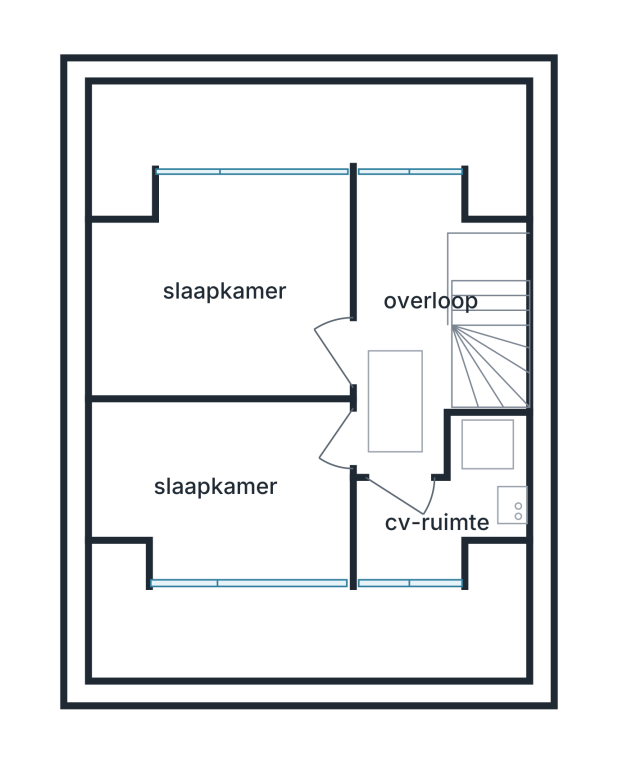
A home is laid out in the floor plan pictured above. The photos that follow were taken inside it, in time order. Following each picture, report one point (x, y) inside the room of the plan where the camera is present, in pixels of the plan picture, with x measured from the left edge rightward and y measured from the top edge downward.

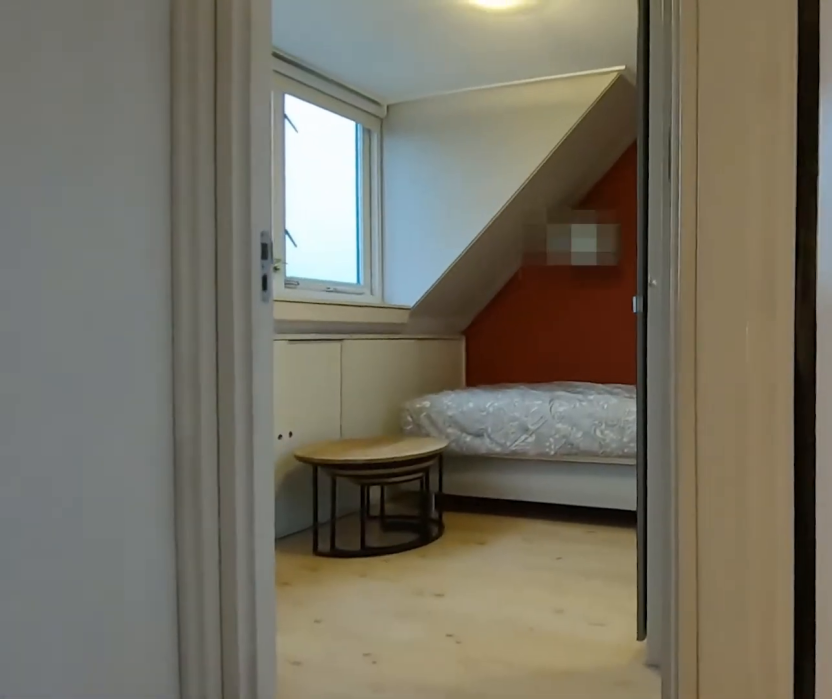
(410, 298)
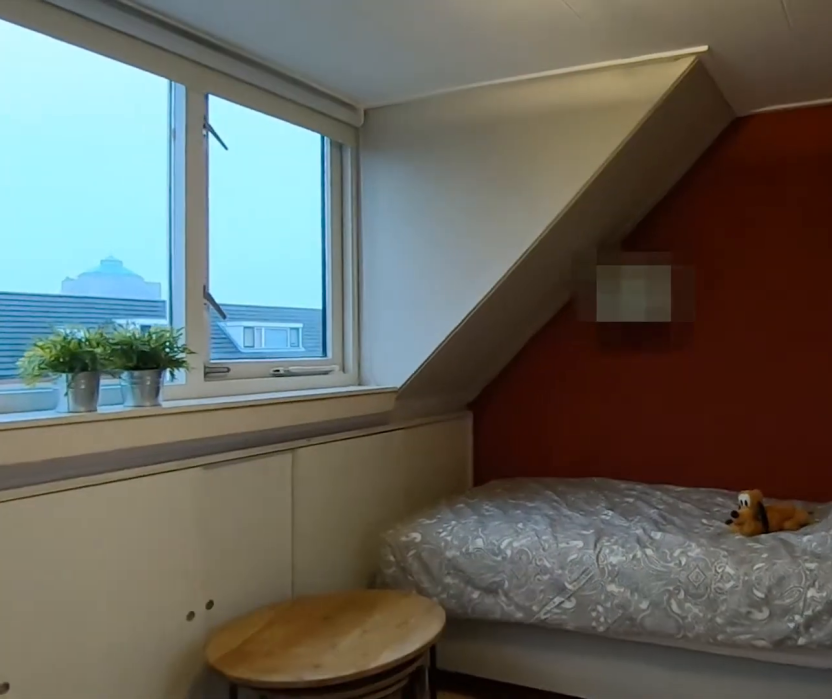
(224, 488)
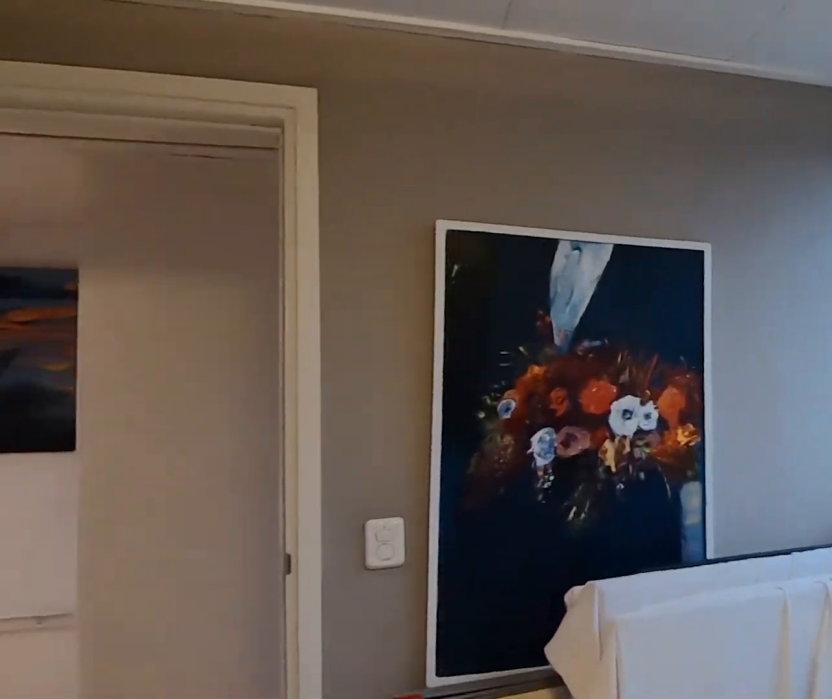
(224, 488)
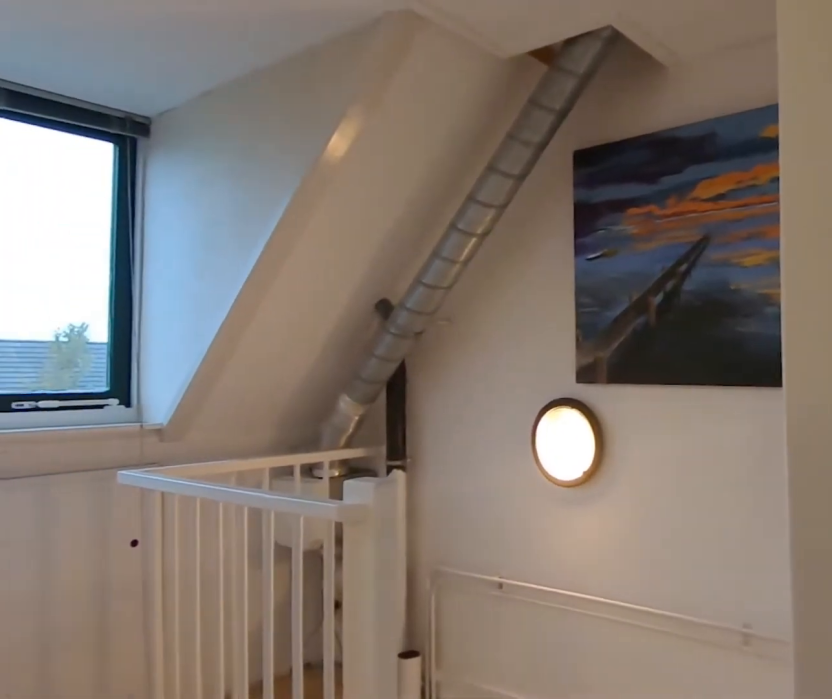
(410, 297)
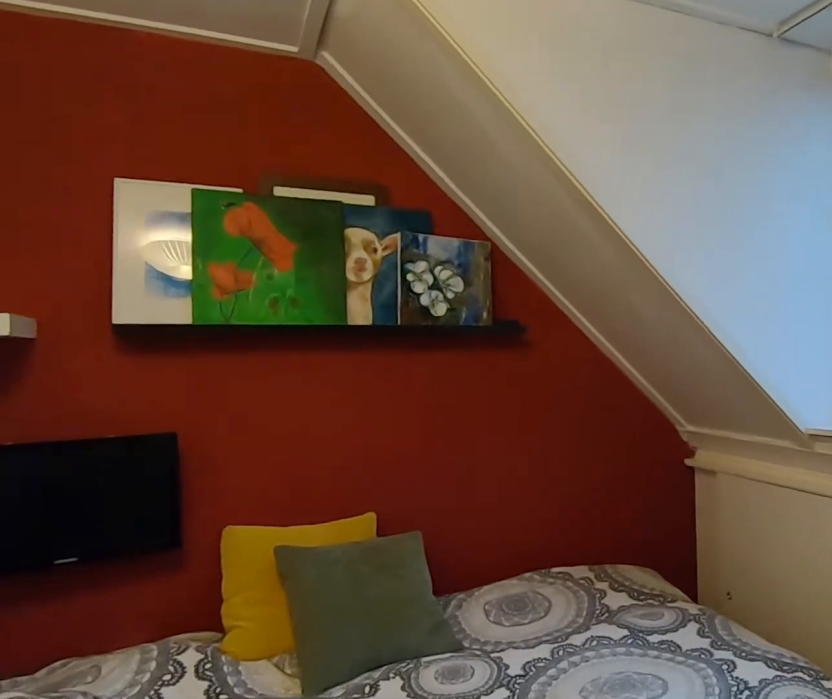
(223, 287)
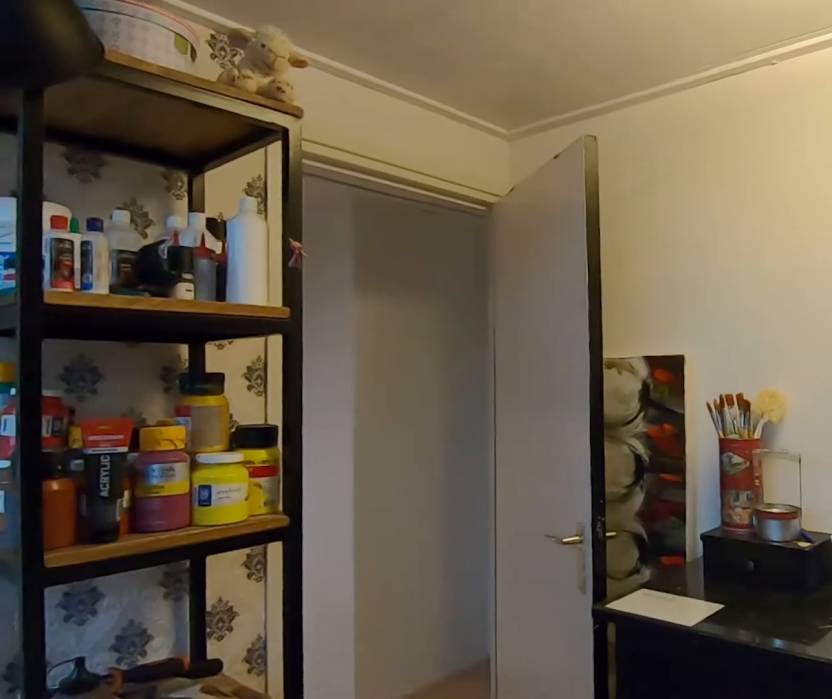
(223, 287)
